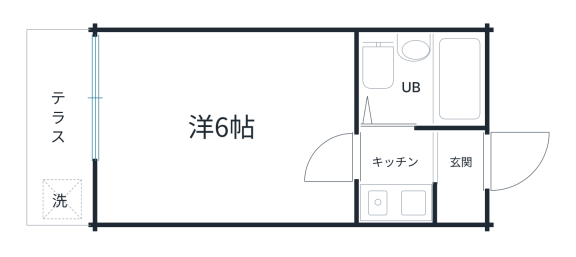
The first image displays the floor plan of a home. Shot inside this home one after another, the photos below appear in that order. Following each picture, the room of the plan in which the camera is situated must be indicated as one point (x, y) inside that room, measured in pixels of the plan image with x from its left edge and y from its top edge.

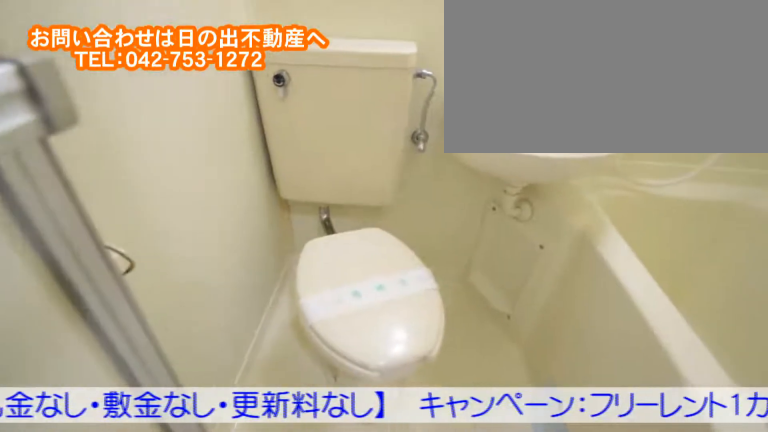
(448, 82)
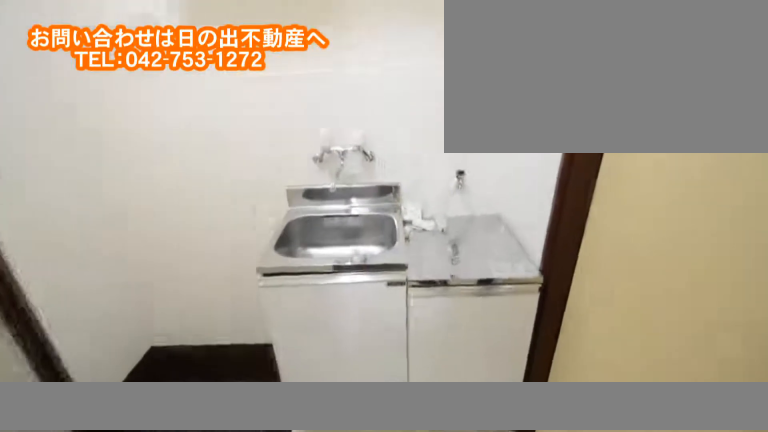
(396, 151)
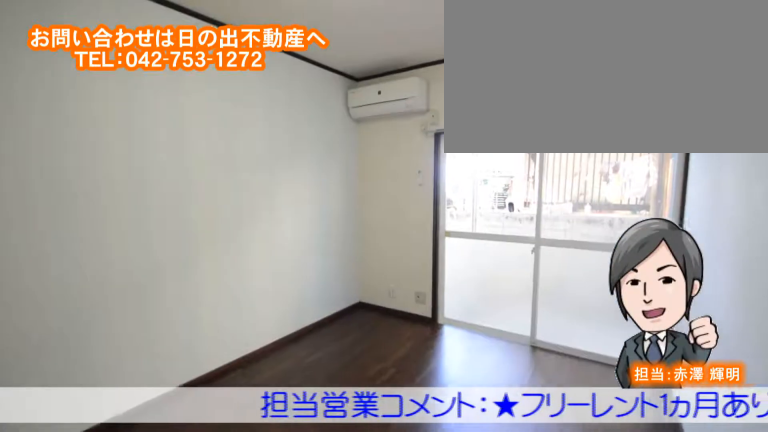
(156, 121)
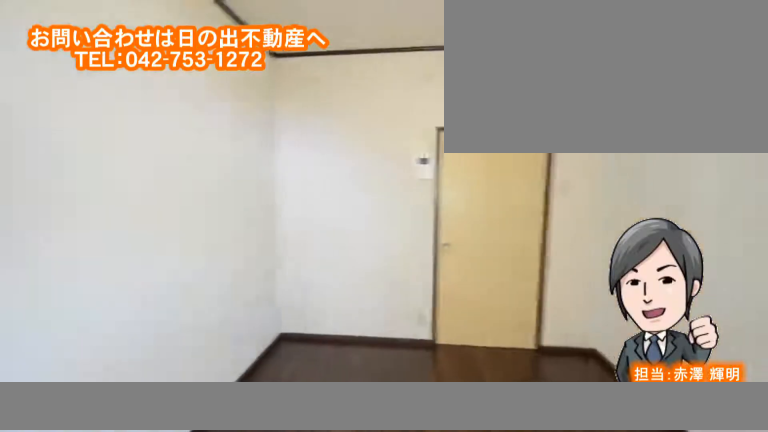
(156, 122)
